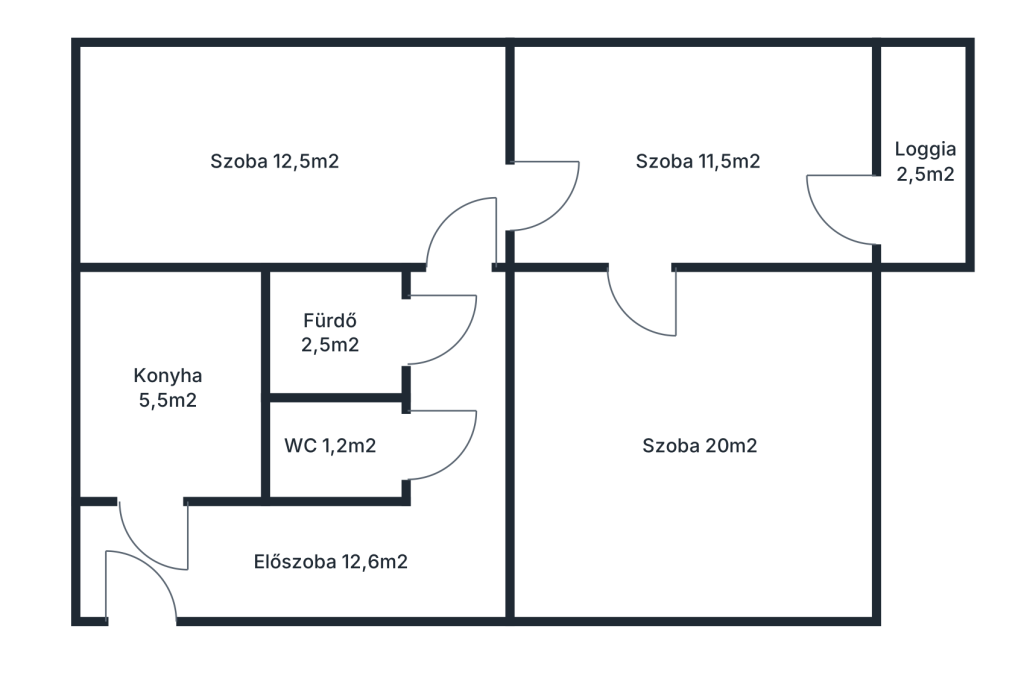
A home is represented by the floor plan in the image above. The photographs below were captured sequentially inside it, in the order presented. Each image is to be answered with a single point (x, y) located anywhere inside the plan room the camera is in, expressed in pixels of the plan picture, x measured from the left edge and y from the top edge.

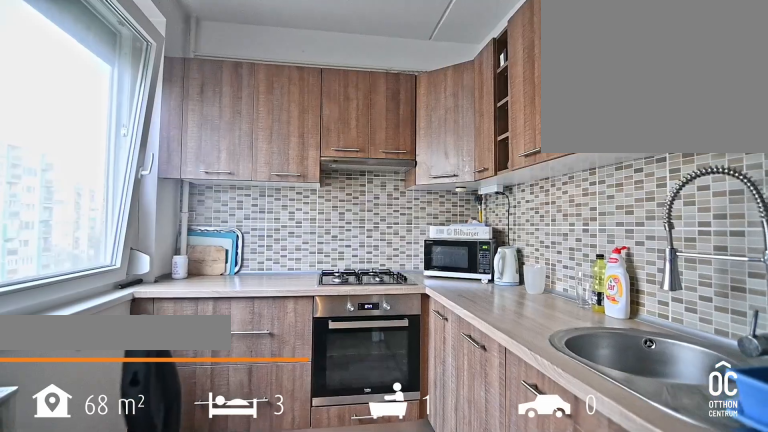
(167, 388)
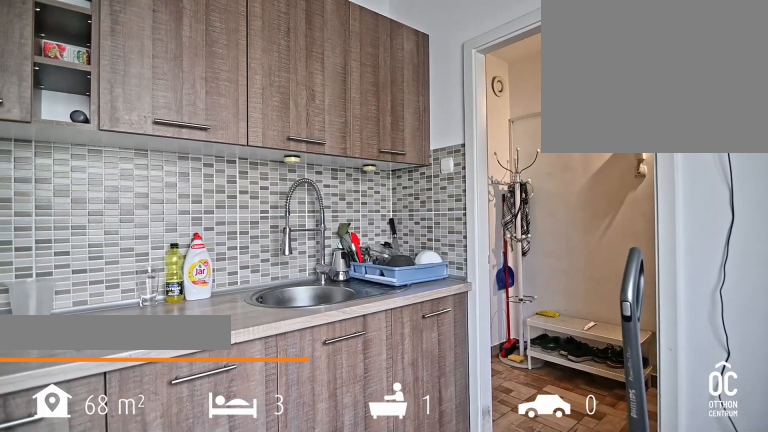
(167, 388)
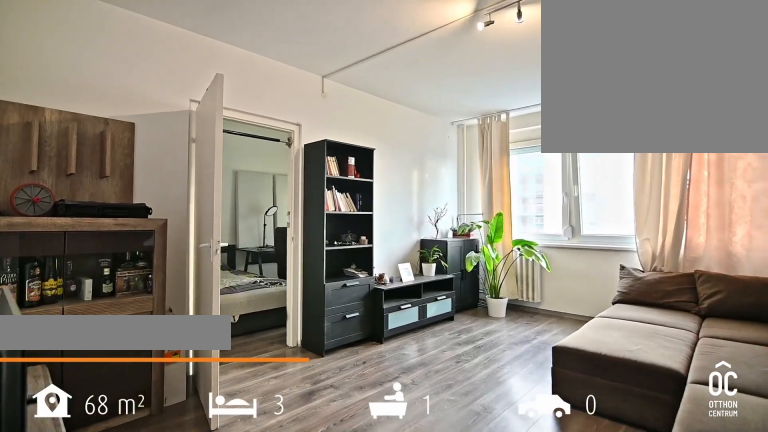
(695, 451)
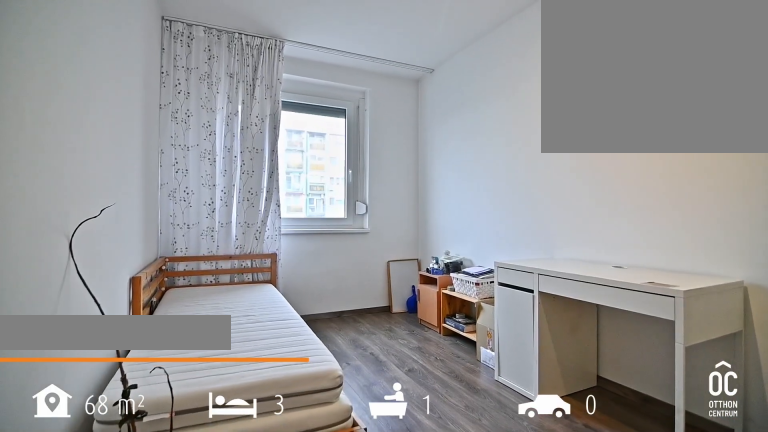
(293, 158)
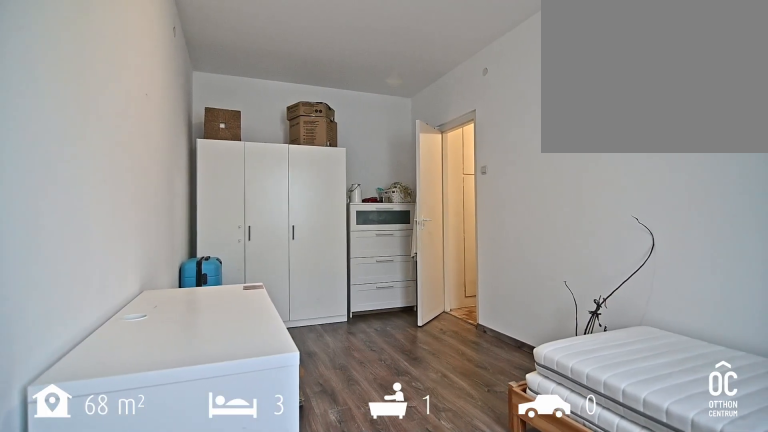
(293, 158)
